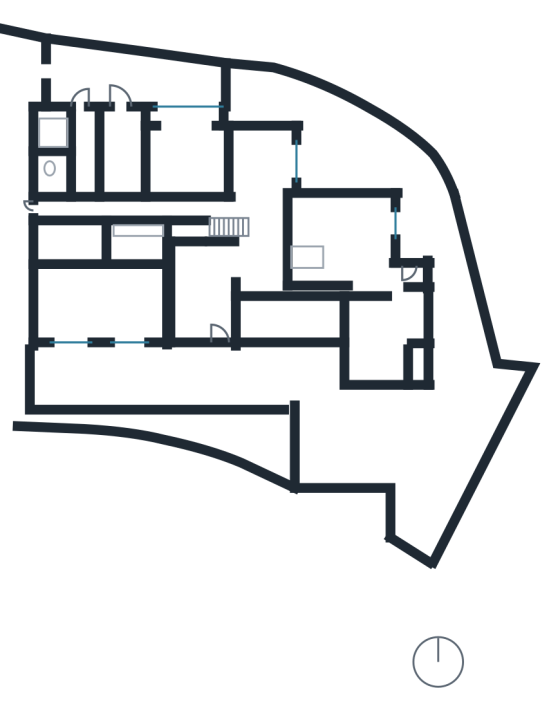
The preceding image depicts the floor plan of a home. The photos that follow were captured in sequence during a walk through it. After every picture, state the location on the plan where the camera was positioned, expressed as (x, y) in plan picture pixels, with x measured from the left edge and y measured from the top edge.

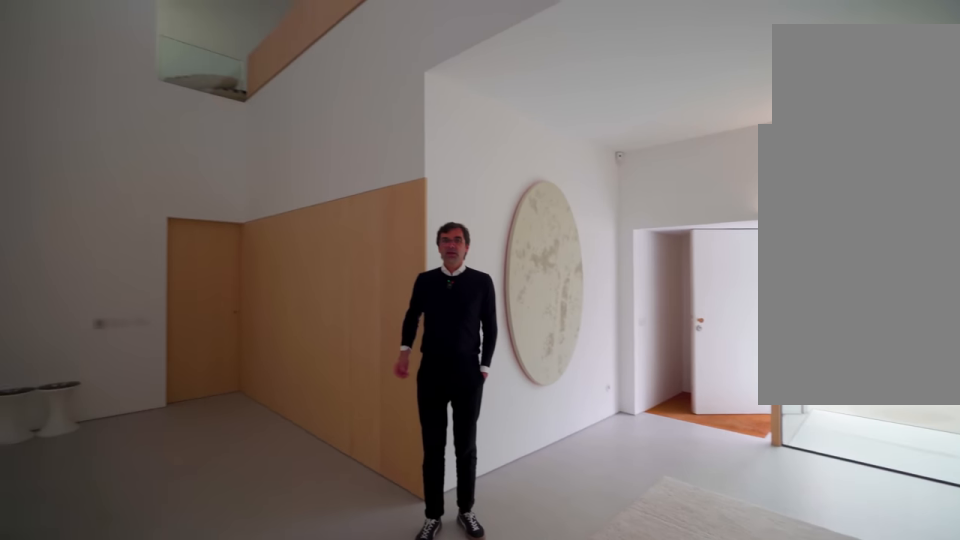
(190, 259)
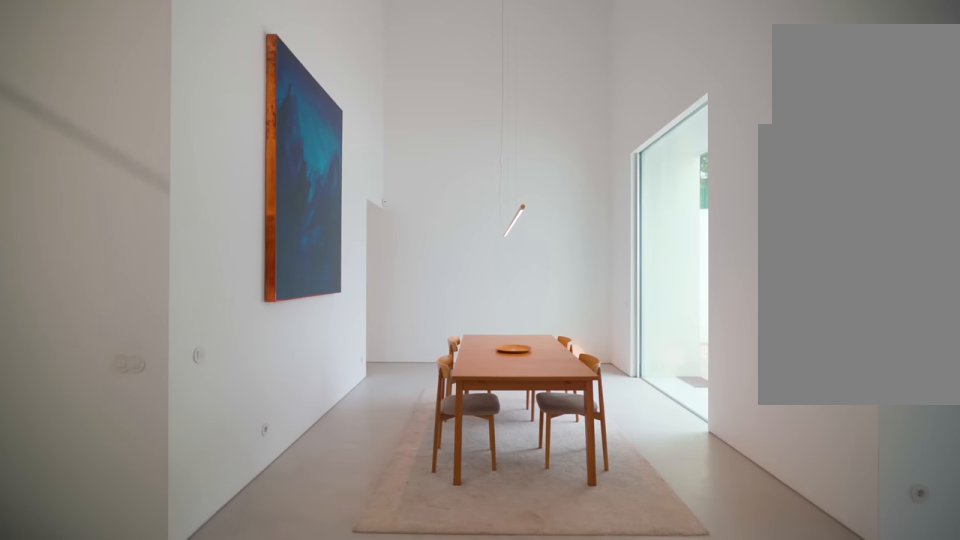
(262, 231)
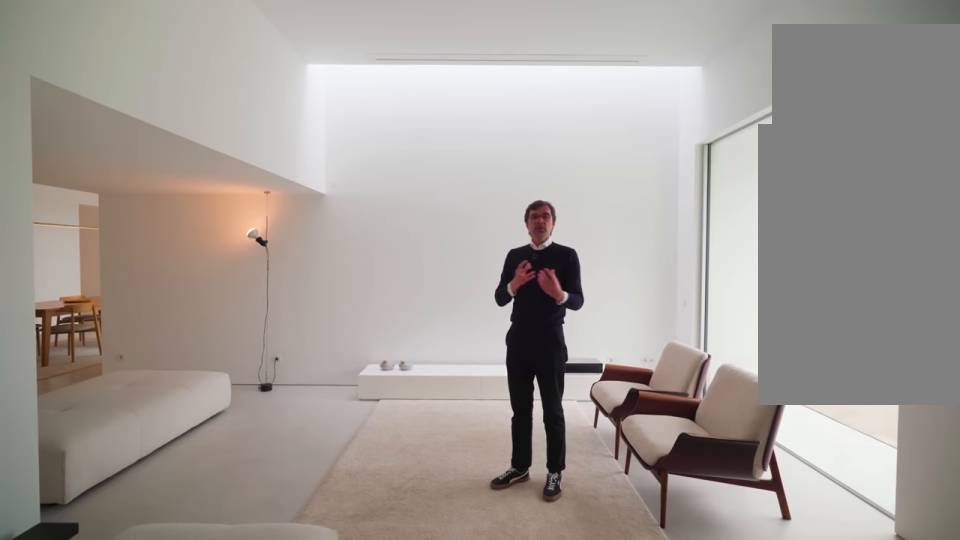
(363, 249)
